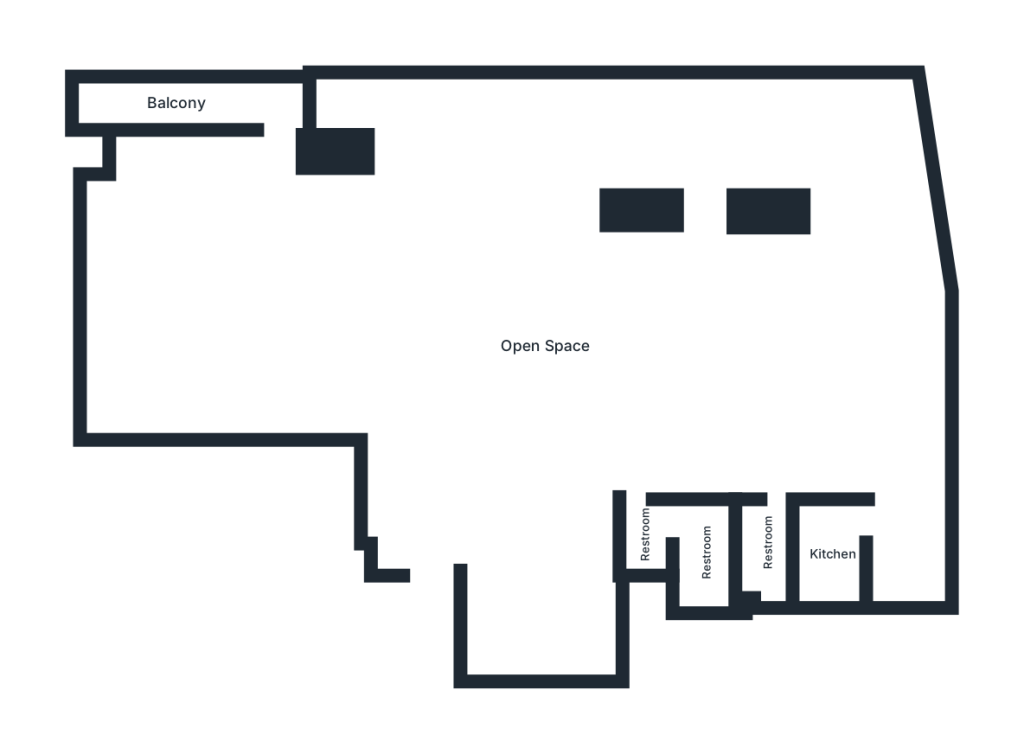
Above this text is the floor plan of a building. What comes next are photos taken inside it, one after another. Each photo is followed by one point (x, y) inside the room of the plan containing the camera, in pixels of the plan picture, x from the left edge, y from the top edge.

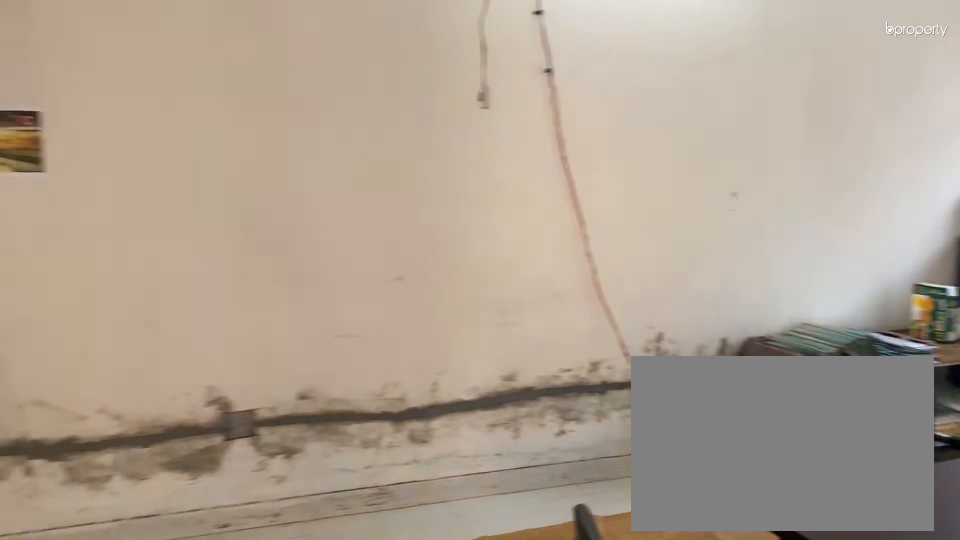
(553, 318)
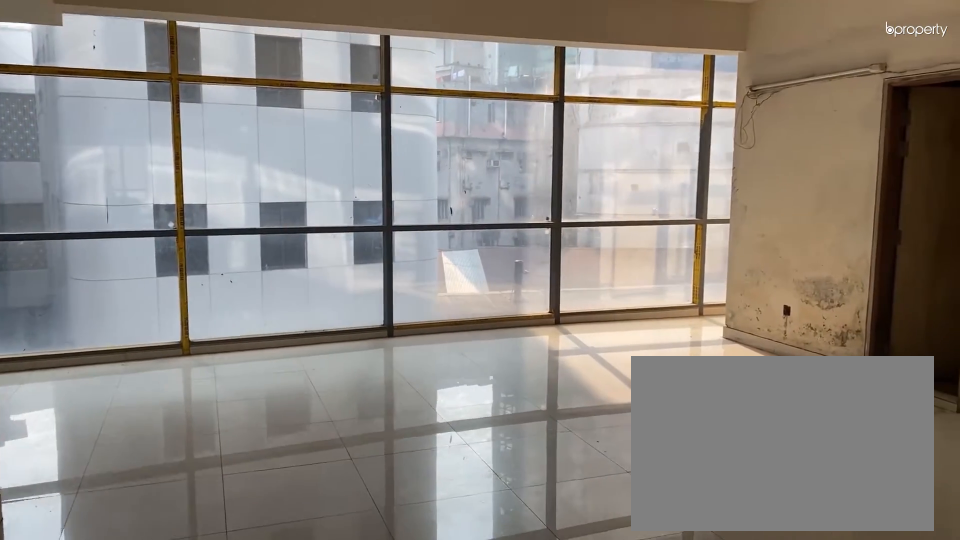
(780, 328)
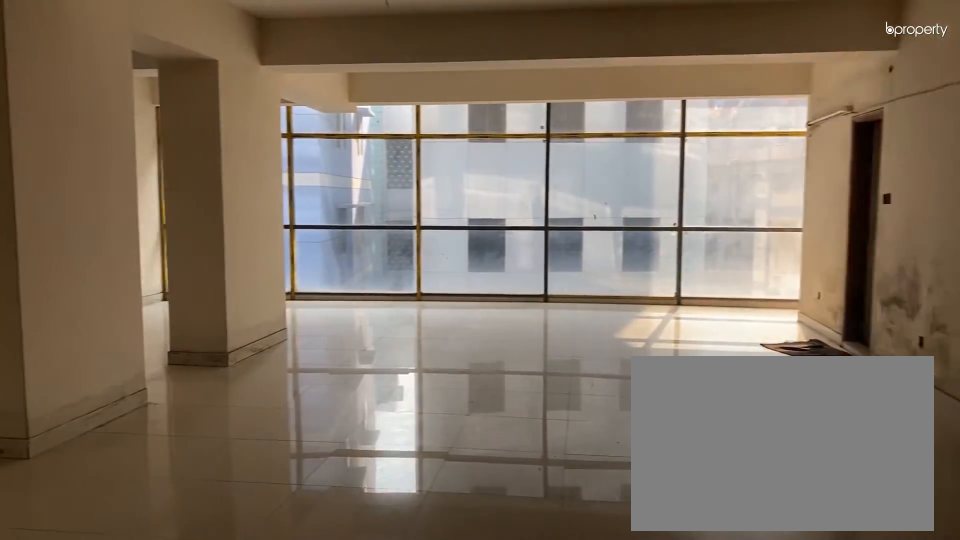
(780, 329)
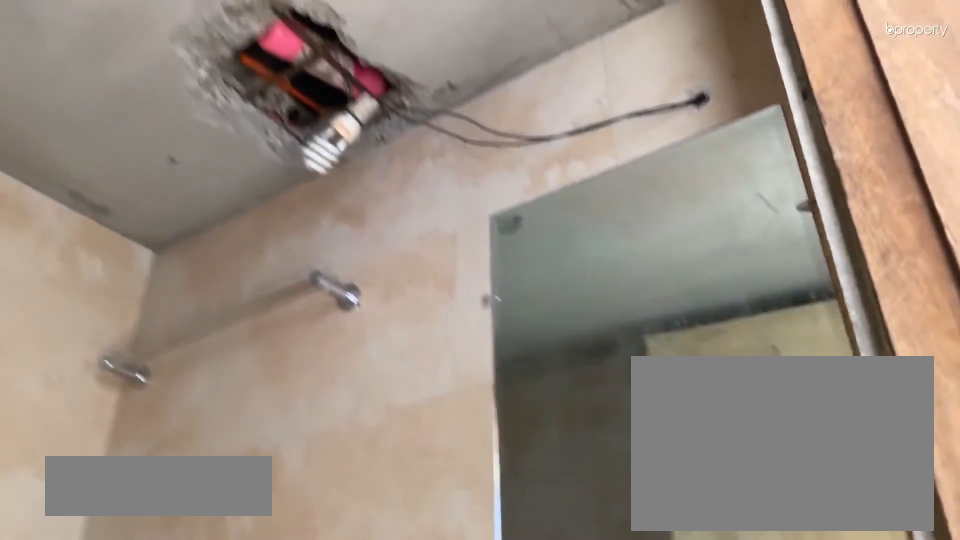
(766, 547)
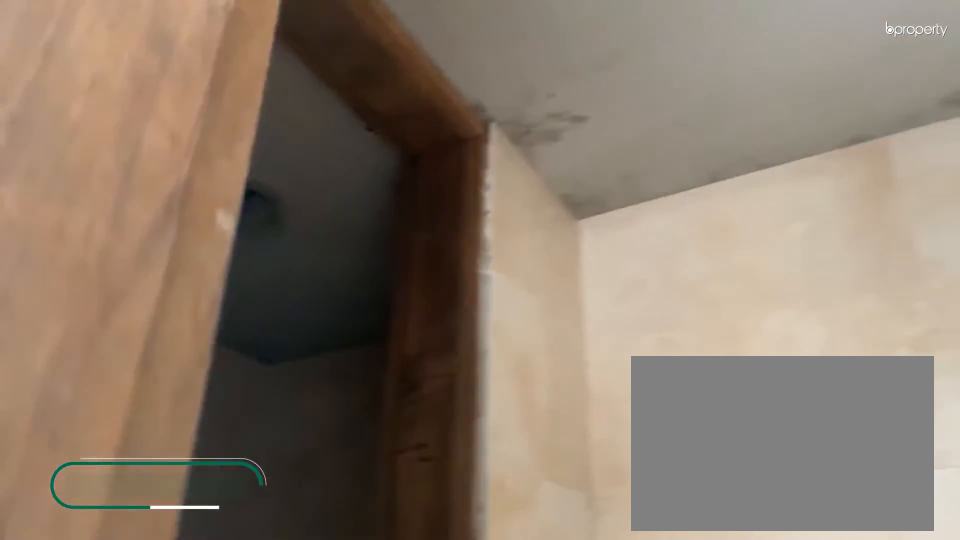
(651, 536)
